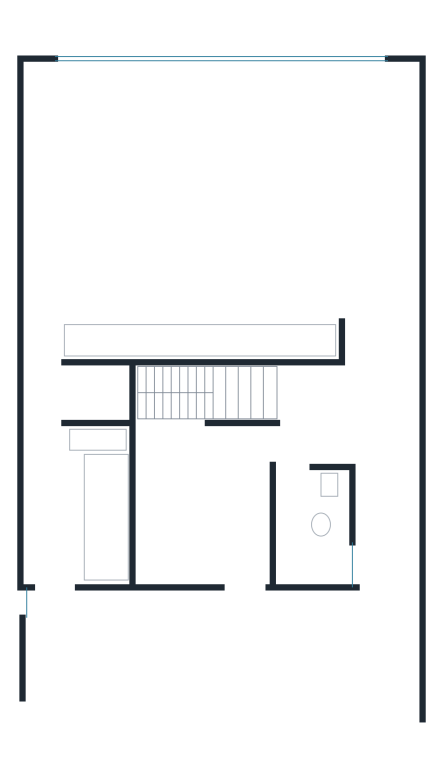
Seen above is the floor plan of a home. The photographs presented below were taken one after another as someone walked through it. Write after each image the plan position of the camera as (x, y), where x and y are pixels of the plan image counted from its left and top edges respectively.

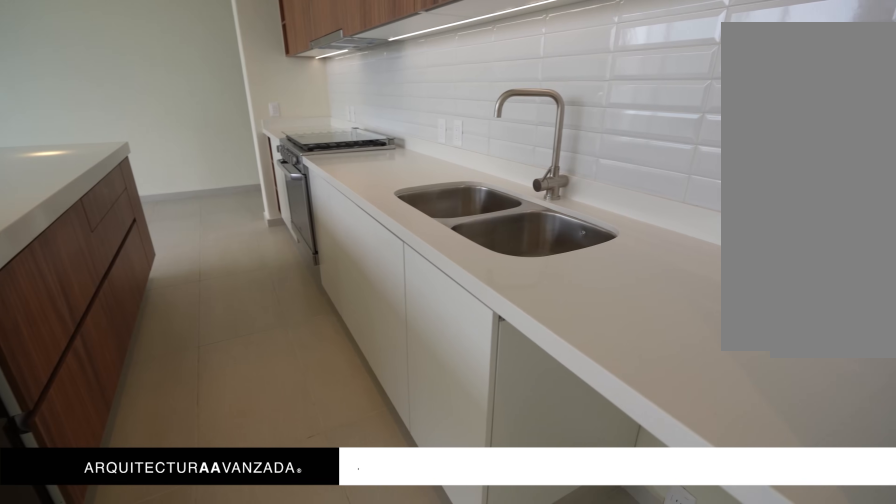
(149, 293)
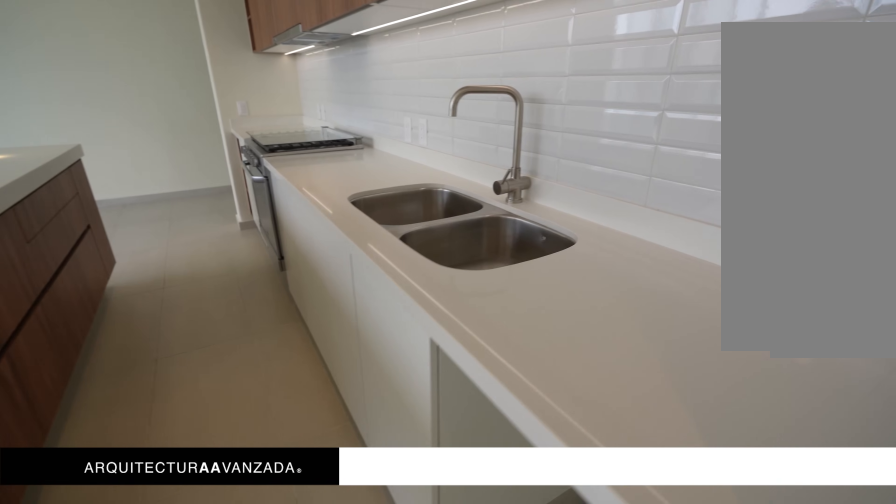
(149, 293)
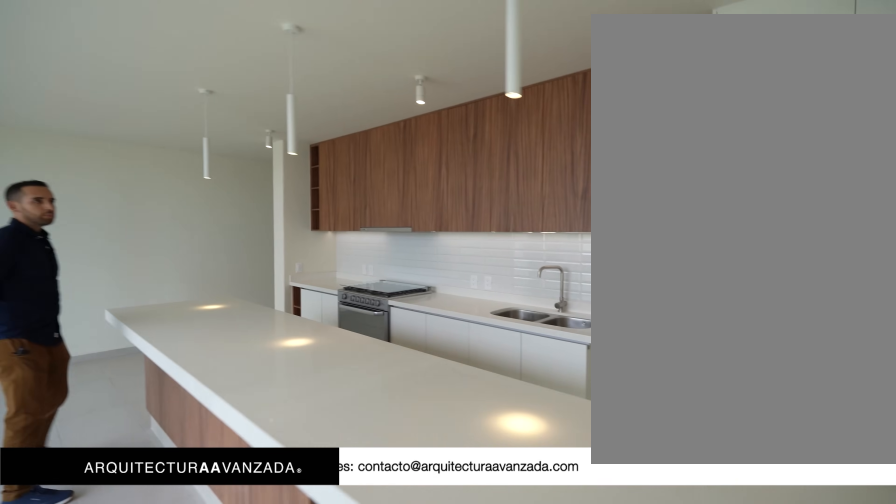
(70, 269)
